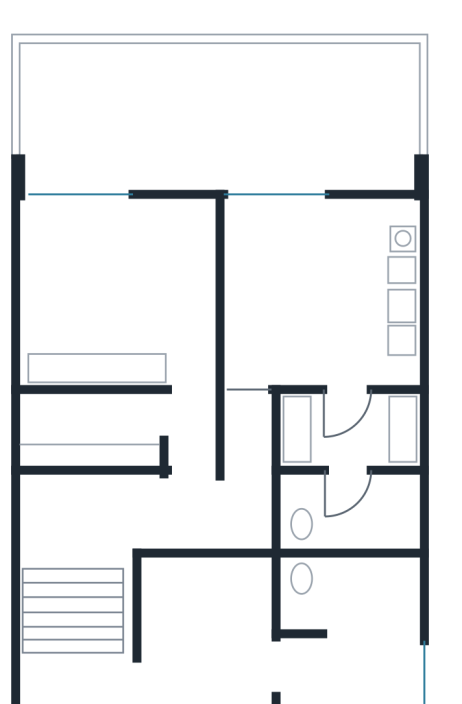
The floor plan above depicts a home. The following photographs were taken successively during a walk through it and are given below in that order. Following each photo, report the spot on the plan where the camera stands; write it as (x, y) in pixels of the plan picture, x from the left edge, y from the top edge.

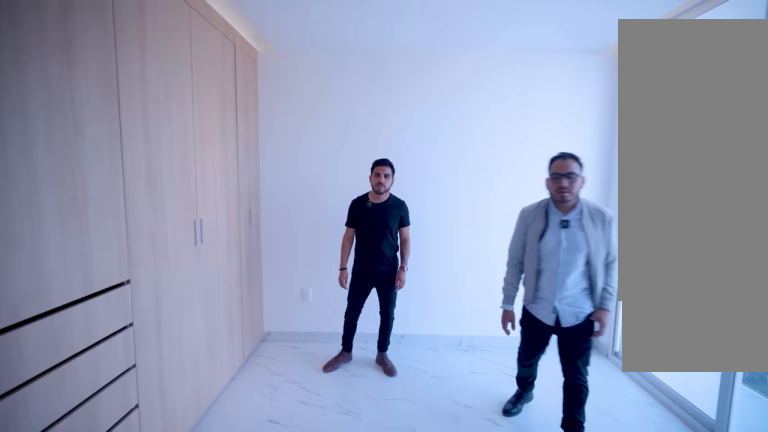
(200, 298)
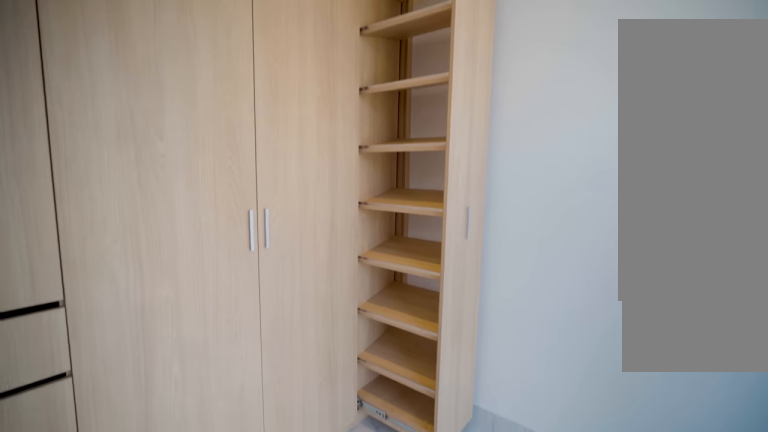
(98, 317)
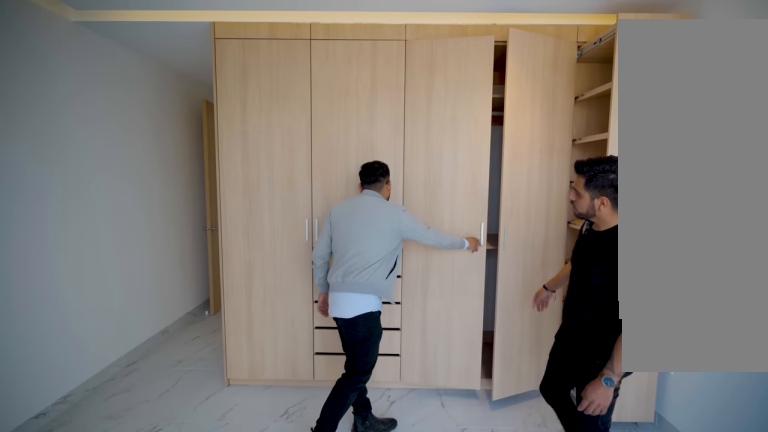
(111, 299)
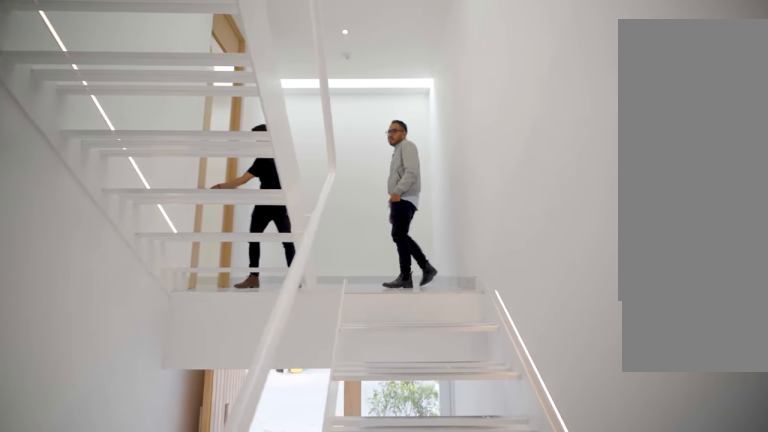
(46, 512)
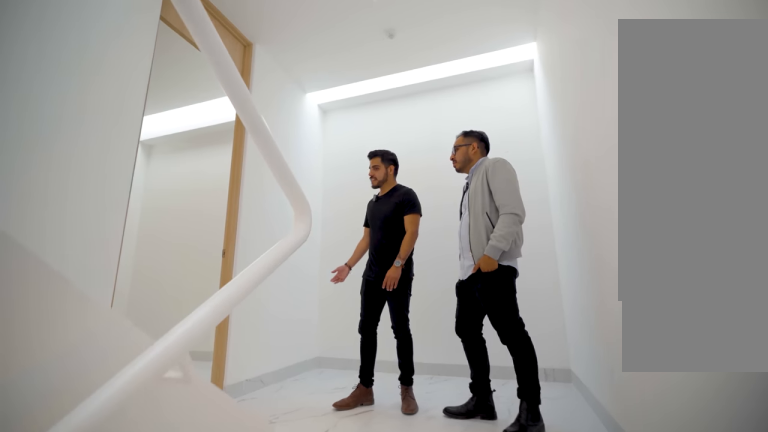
(46, 573)
